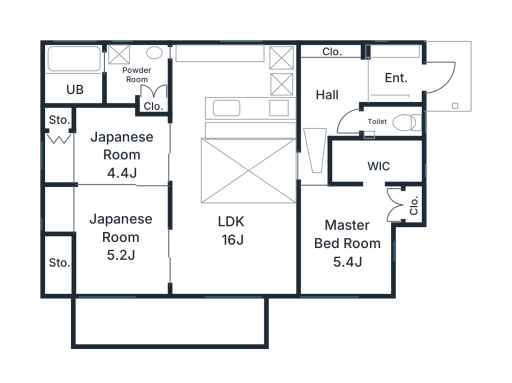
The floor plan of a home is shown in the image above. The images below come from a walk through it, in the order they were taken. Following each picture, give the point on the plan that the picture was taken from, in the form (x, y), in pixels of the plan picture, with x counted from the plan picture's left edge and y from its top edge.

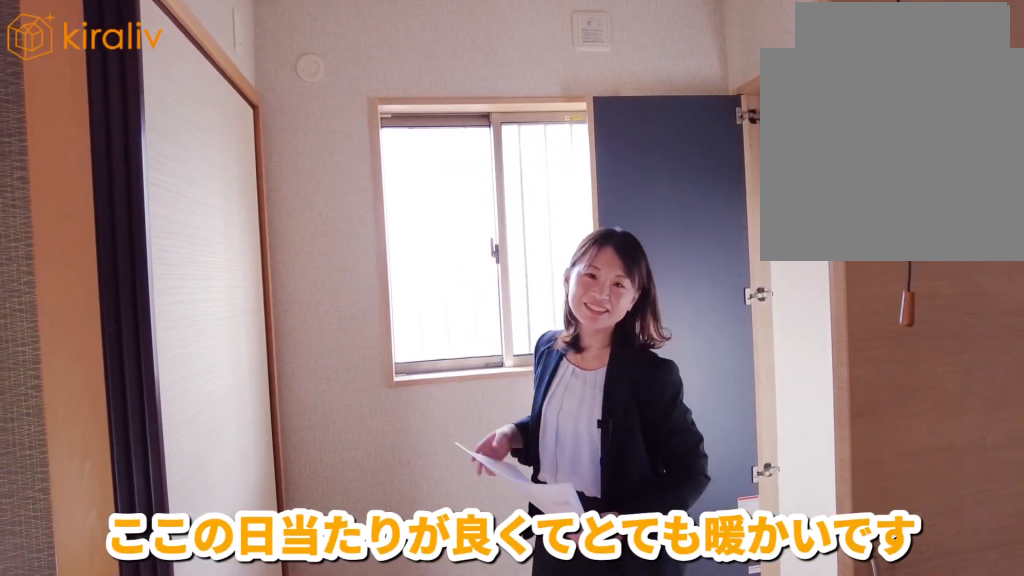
(79, 201)
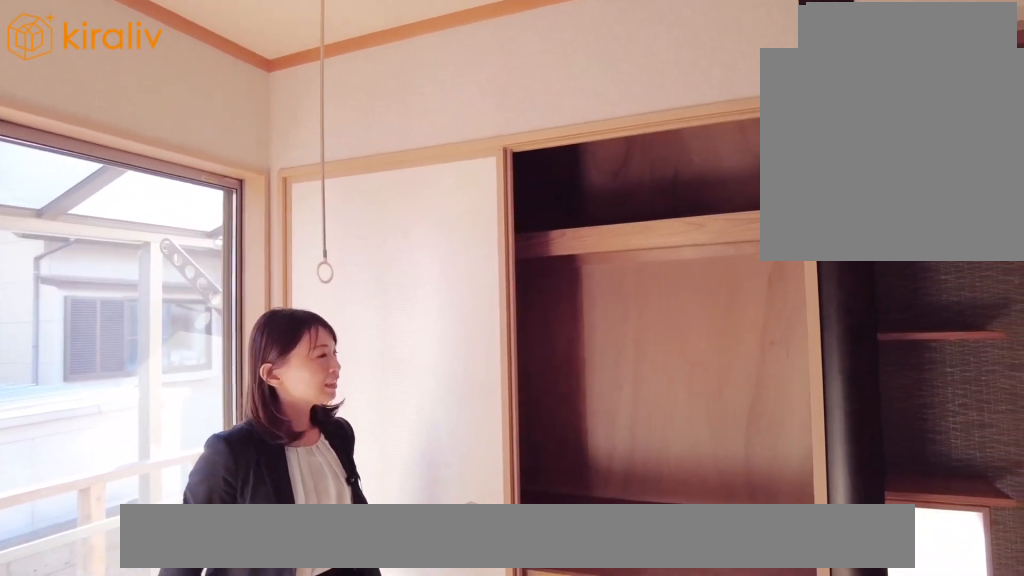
(86, 273)
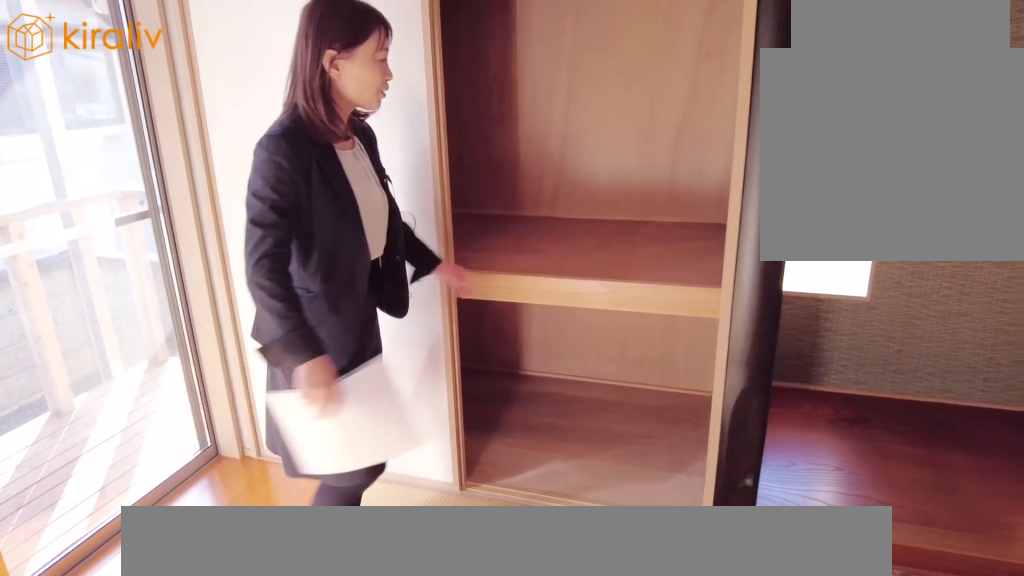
(87, 270)
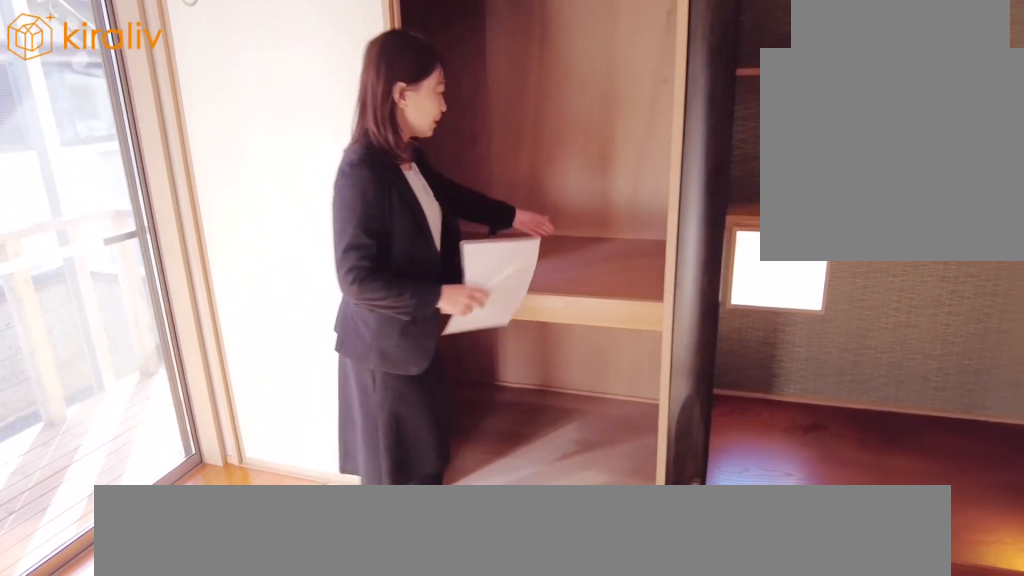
(86, 271)
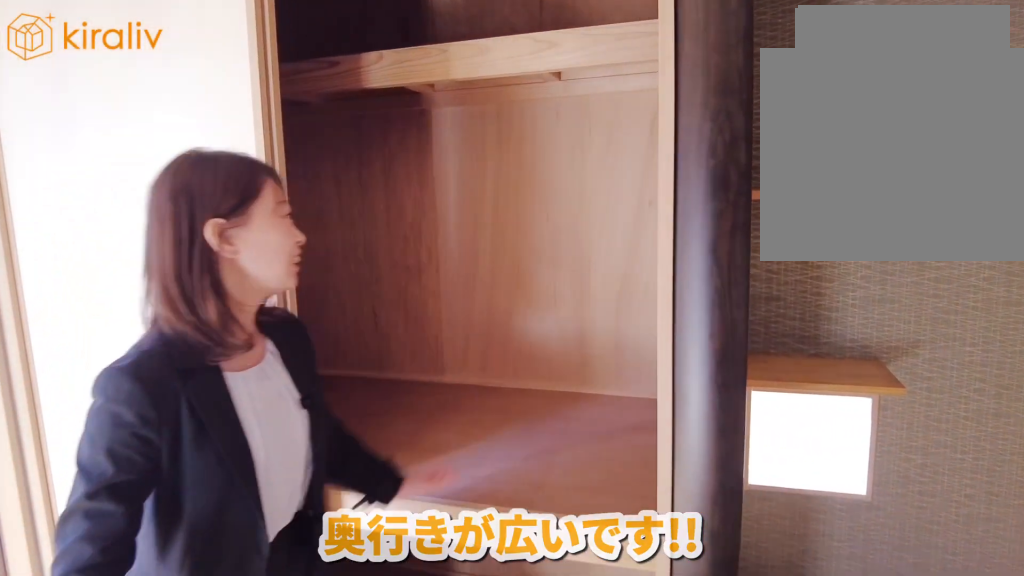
(87, 268)
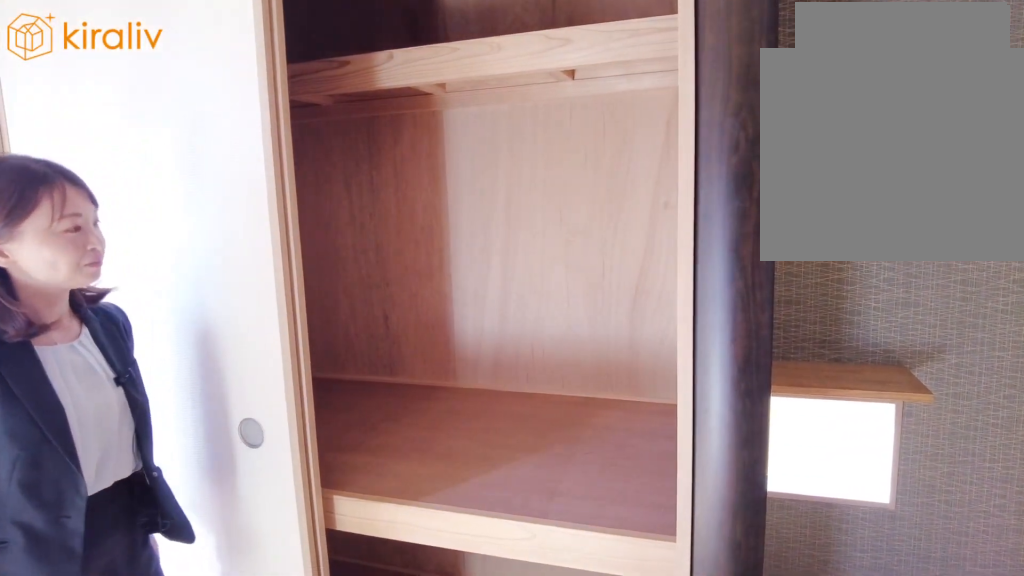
(87, 265)
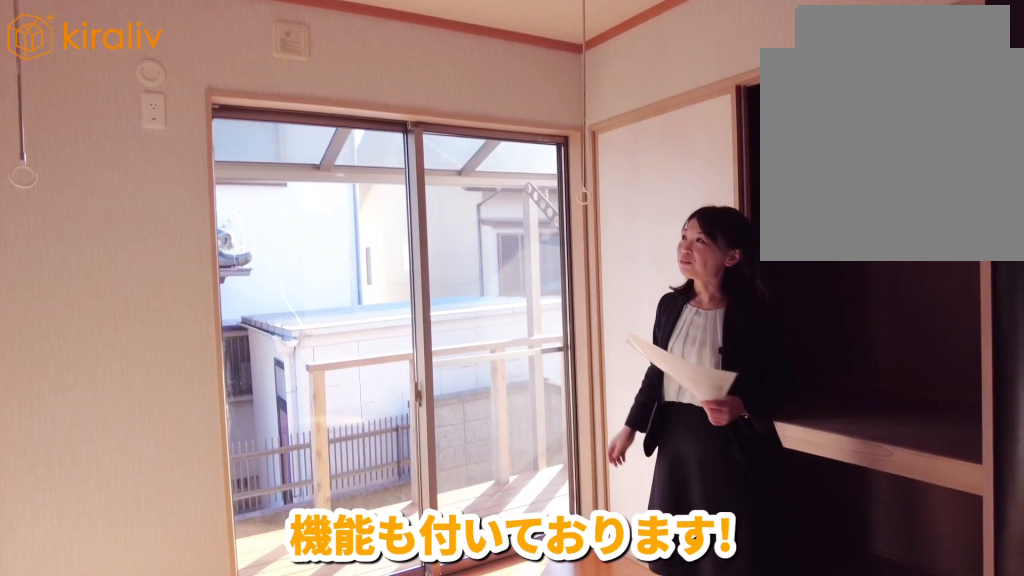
(88, 251)
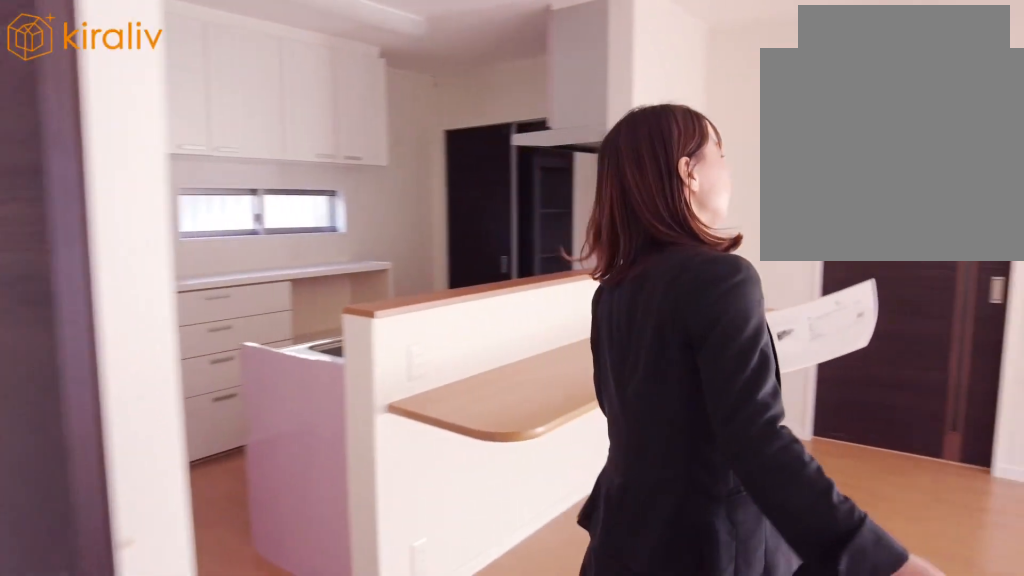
(186, 164)
